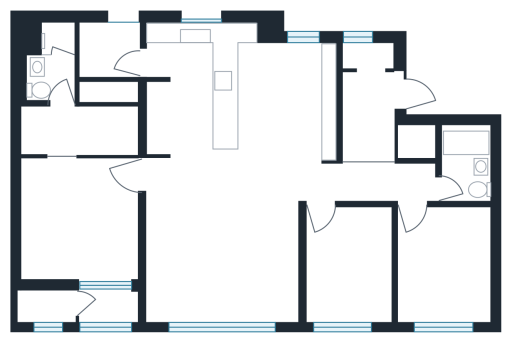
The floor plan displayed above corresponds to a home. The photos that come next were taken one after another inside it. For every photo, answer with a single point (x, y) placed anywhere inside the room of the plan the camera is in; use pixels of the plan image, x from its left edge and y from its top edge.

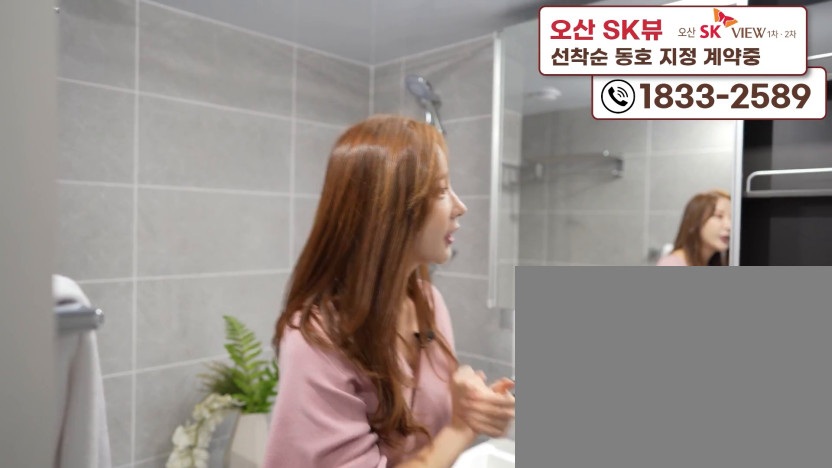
(470, 178)
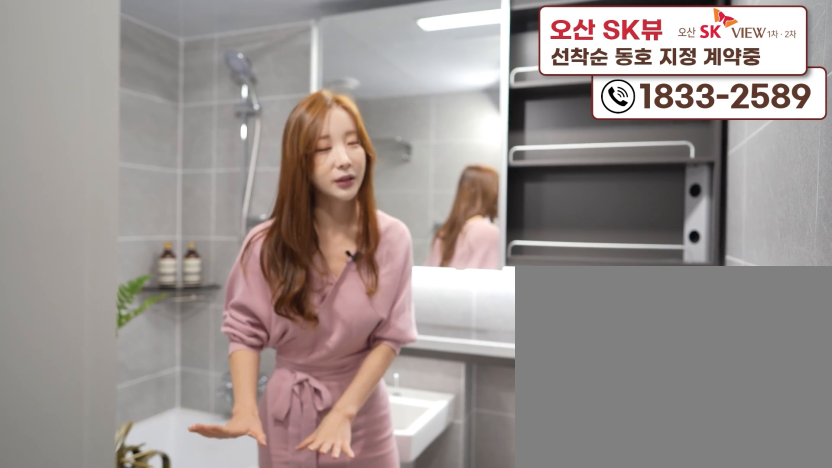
(470, 178)
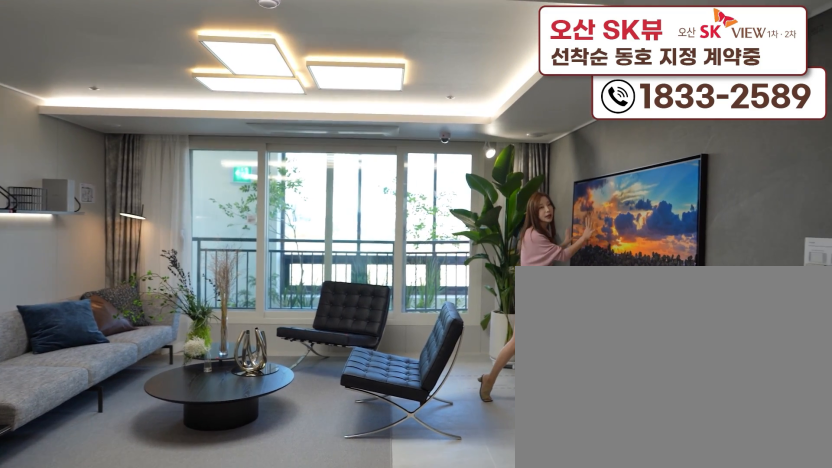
(224, 281)
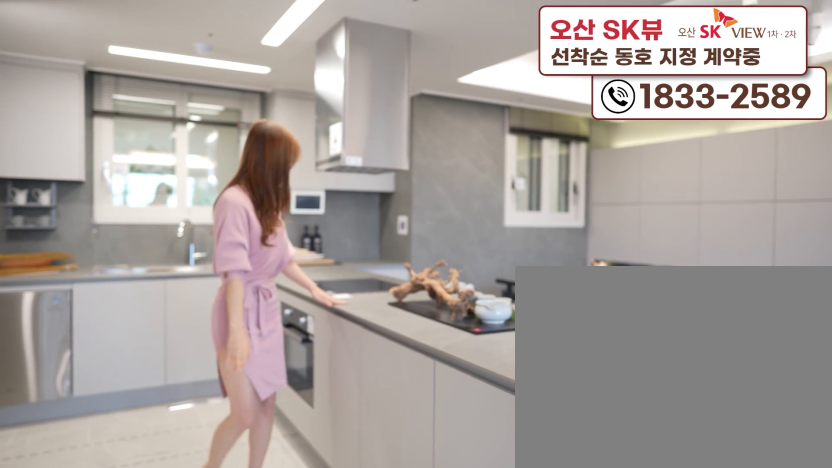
(204, 162)
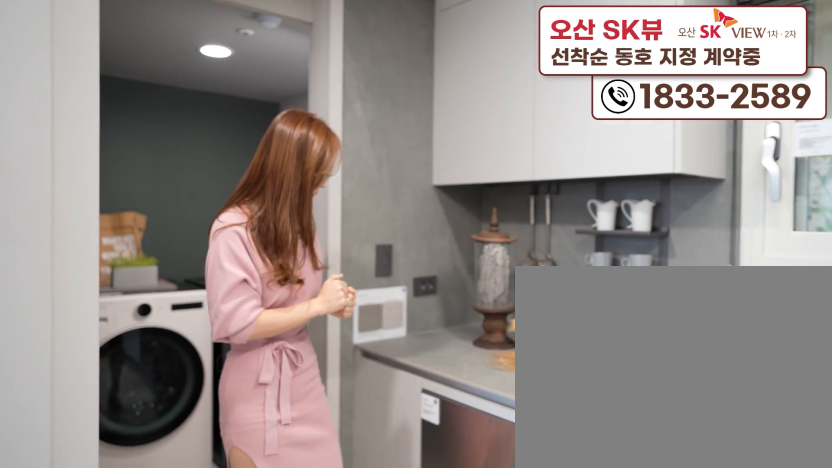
(204, 162)
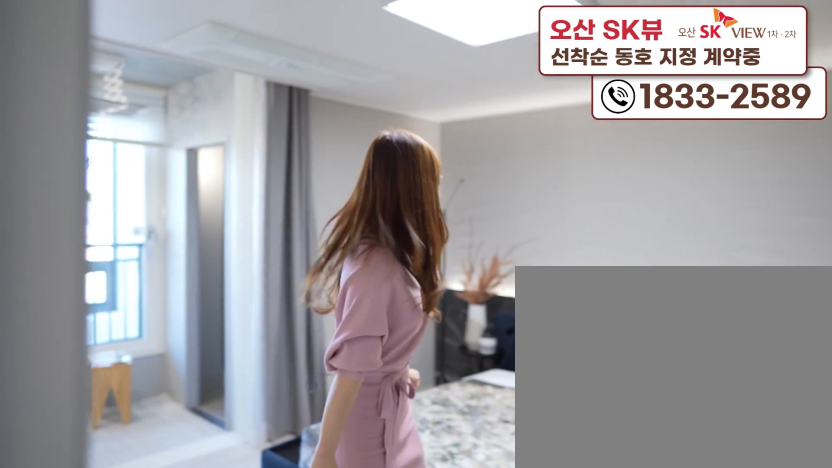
(81, 254)
